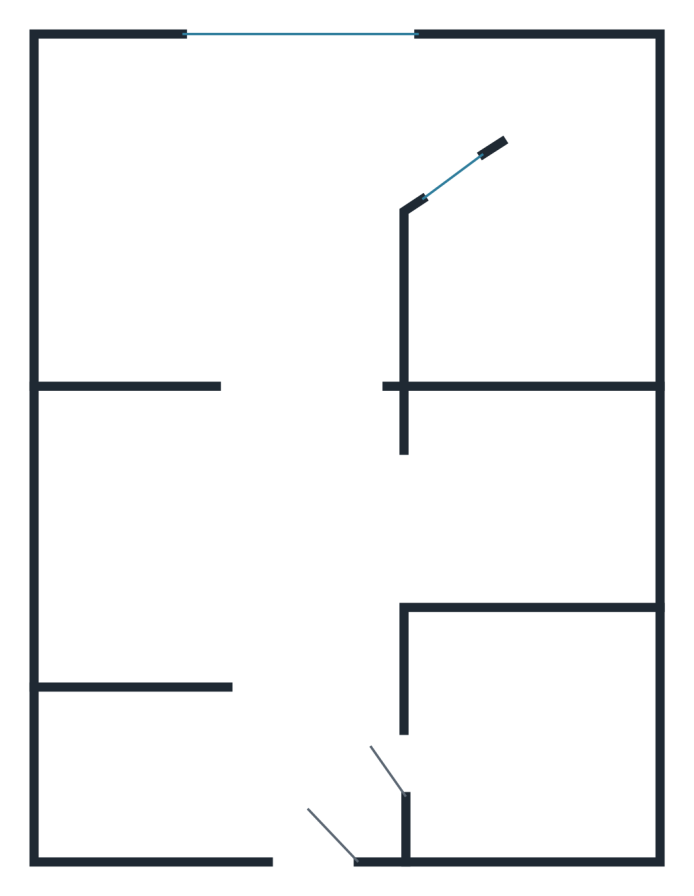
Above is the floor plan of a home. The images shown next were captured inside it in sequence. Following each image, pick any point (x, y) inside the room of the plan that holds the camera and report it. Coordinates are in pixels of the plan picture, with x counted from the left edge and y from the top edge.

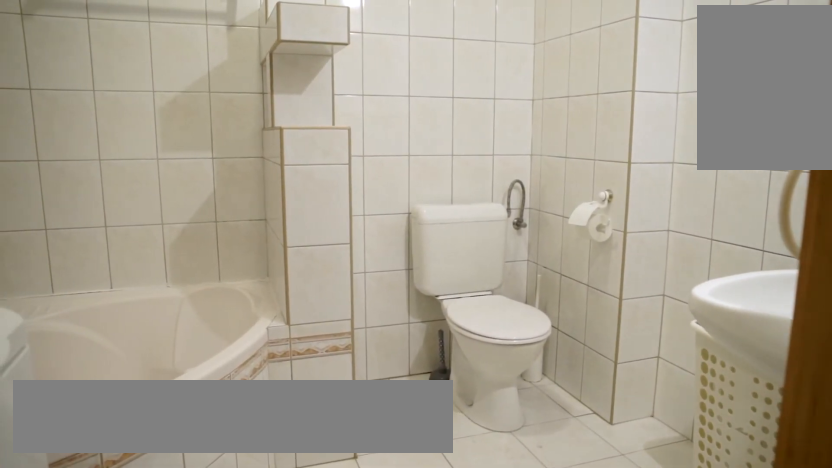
(505, 733)
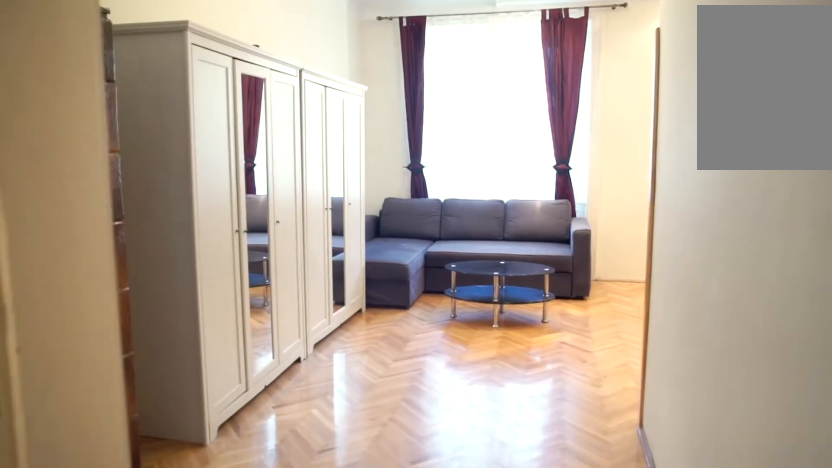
(245, 560)
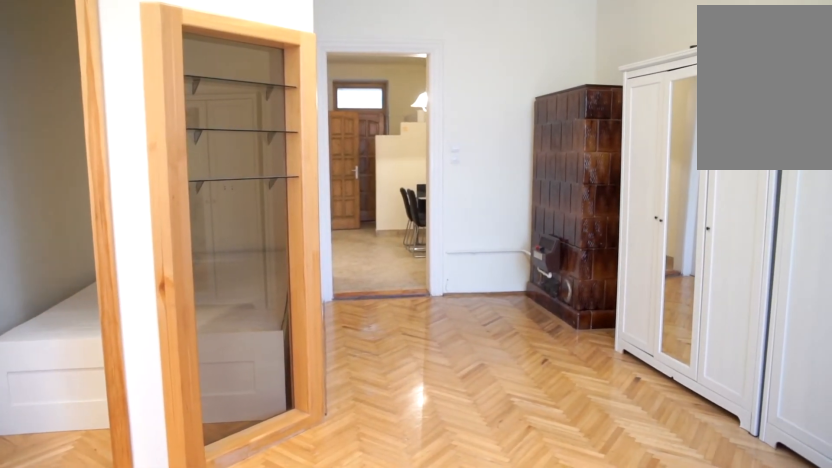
(270, 228)
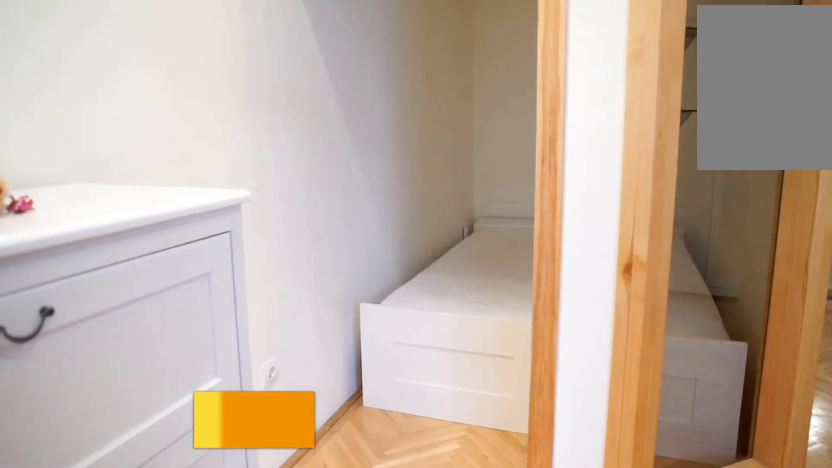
(551, 267)
